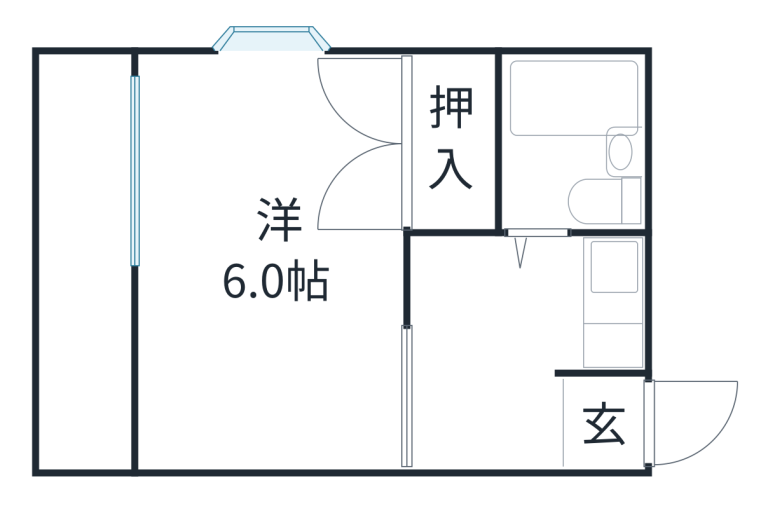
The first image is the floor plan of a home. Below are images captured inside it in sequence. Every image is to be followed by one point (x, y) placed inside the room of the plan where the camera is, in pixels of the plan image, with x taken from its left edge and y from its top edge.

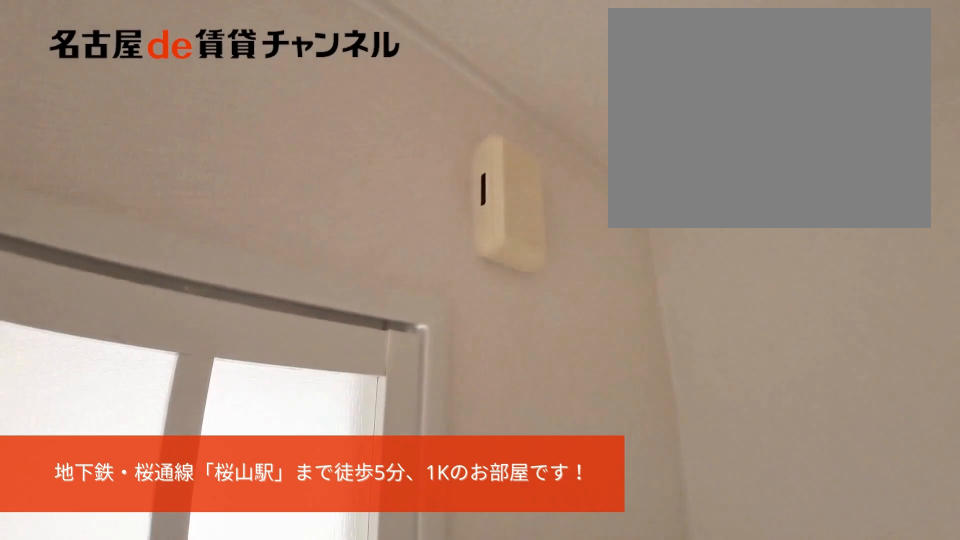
(489, 350)
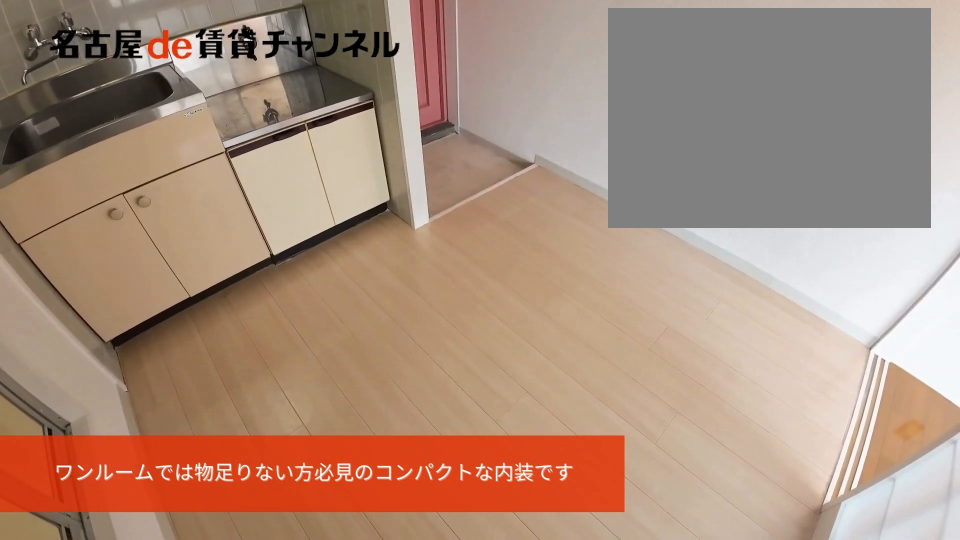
(489, 350)
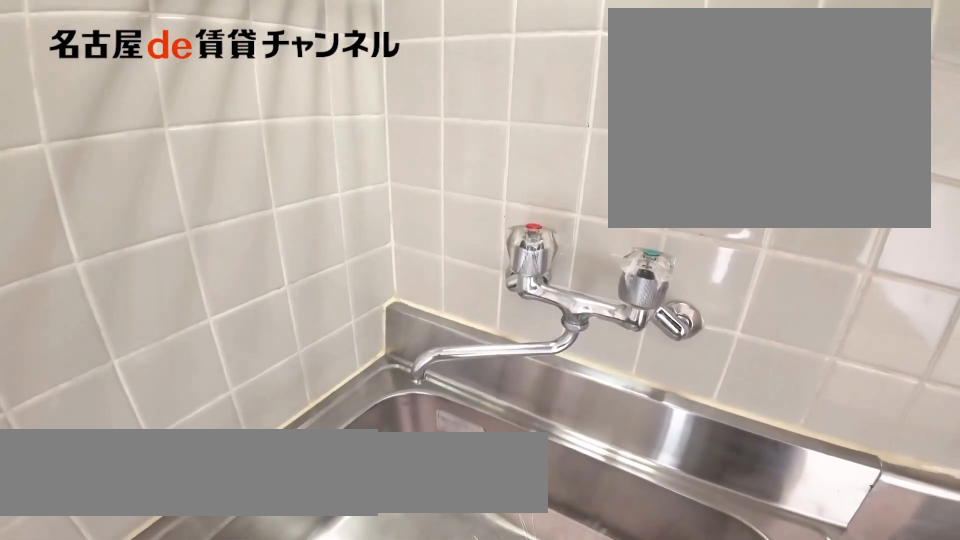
(618, 308)
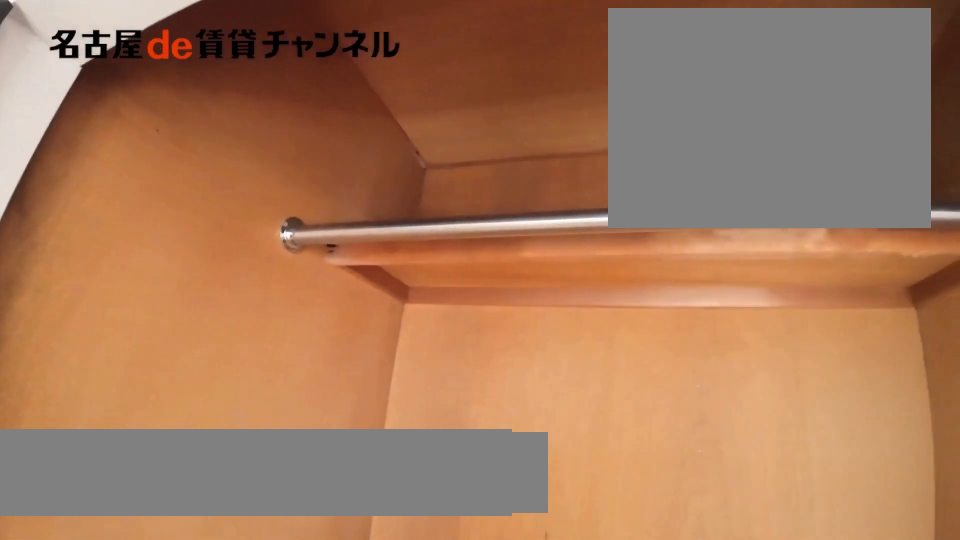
(452, 142)
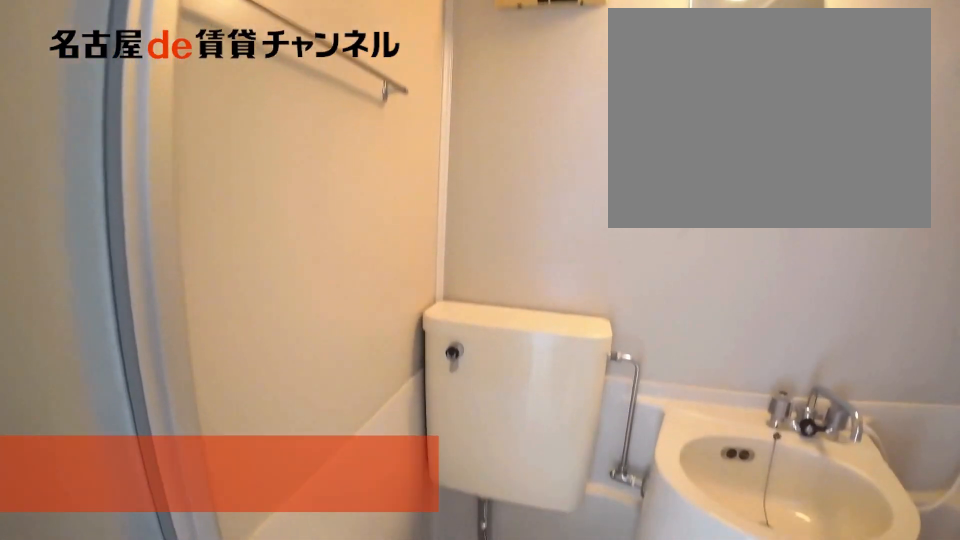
(572, 139)
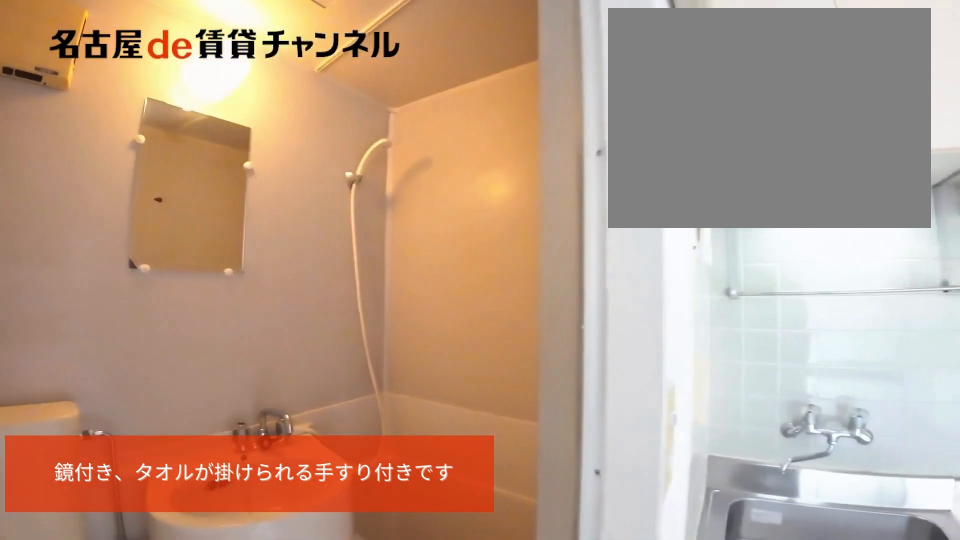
(572, 139)
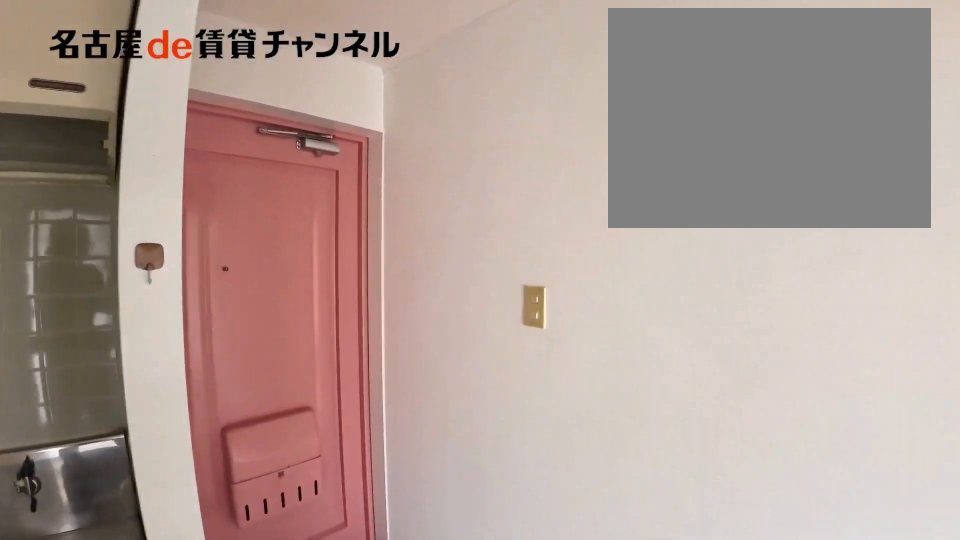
(605, 424)
